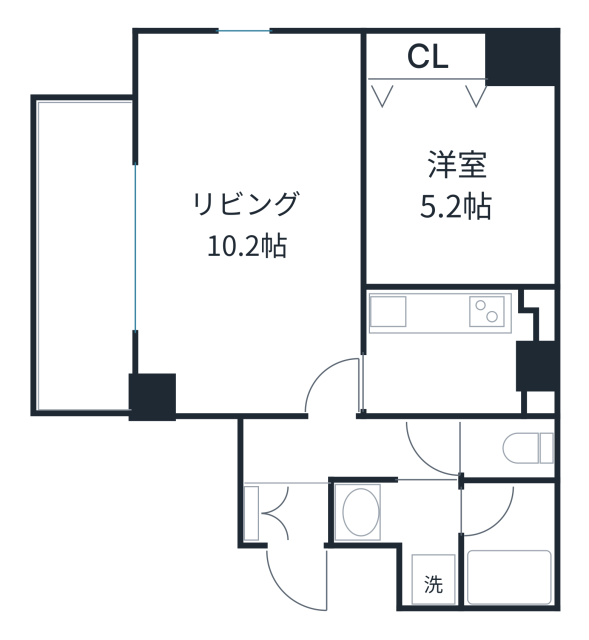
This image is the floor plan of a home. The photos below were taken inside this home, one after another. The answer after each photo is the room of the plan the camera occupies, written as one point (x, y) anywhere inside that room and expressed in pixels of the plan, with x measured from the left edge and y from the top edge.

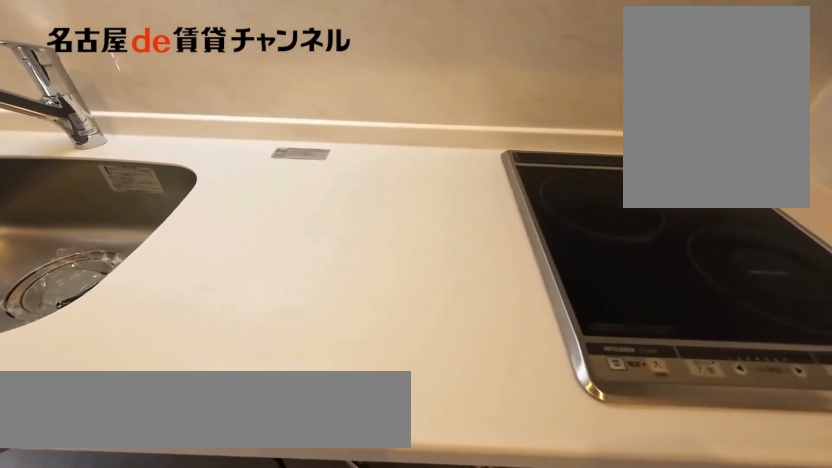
(457, 350)
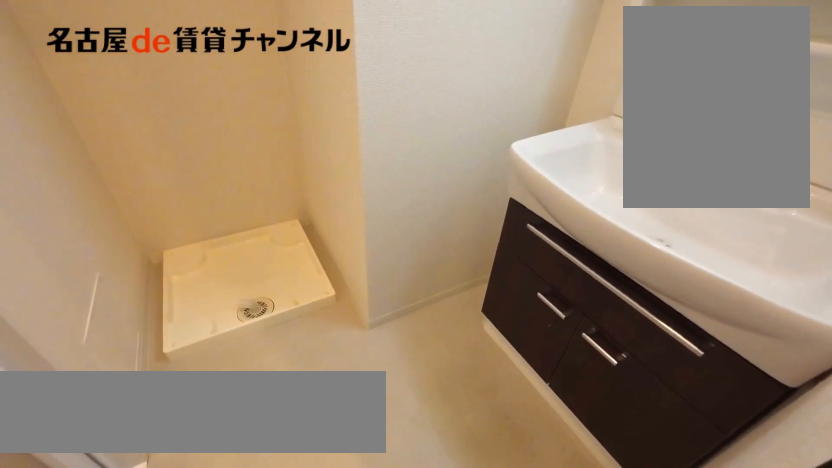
(410, 532)
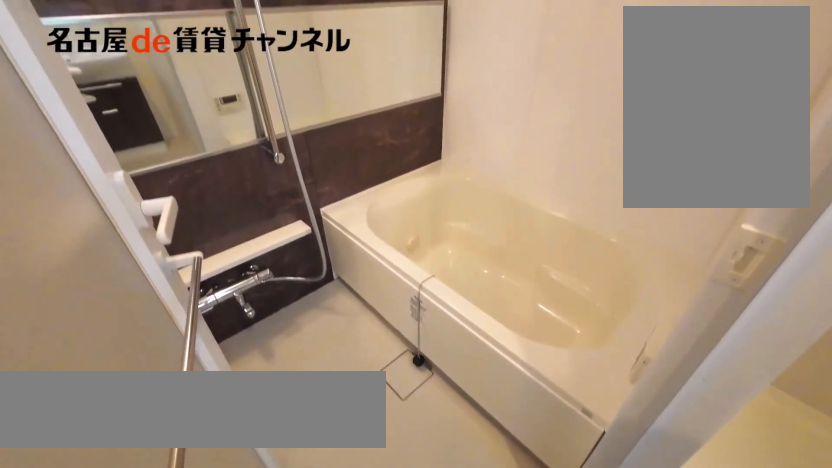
(507, 544)
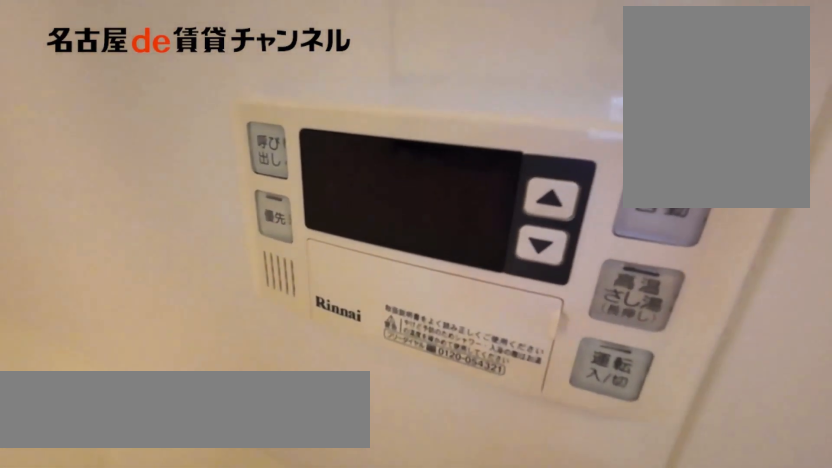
(507, 544)
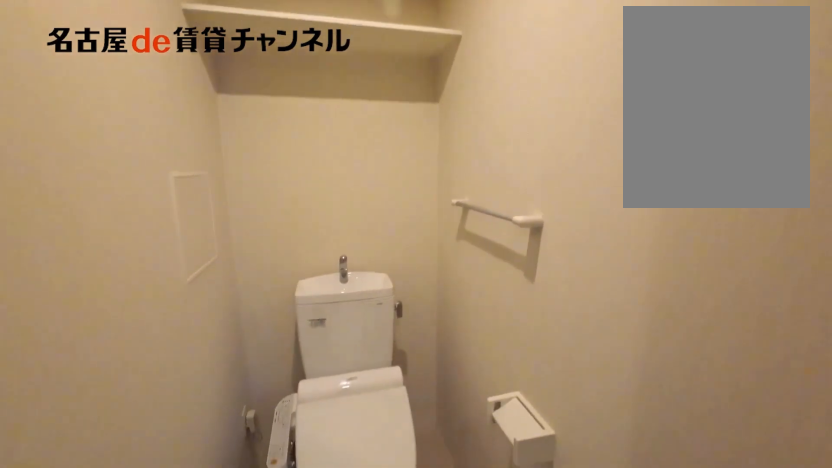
(507, 449)
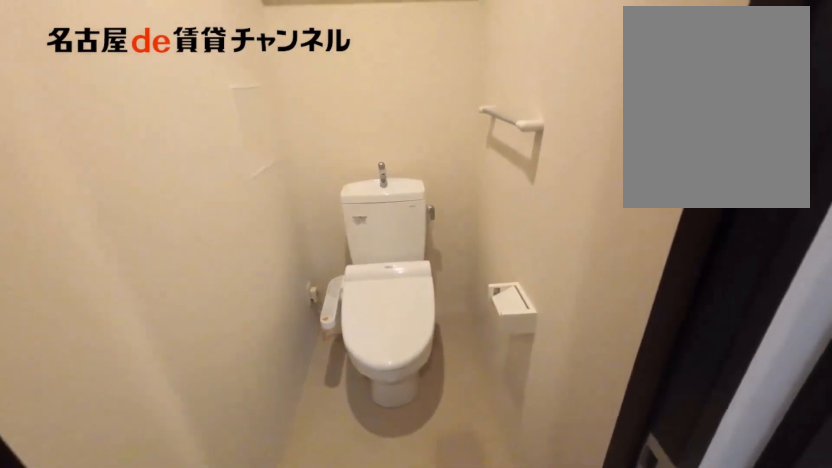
(507, 449)
